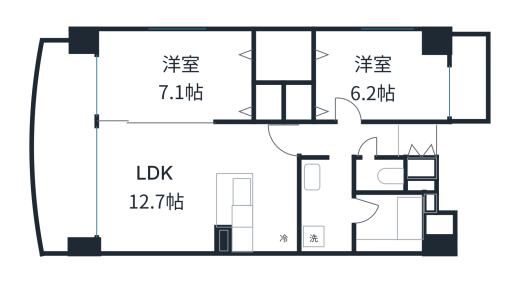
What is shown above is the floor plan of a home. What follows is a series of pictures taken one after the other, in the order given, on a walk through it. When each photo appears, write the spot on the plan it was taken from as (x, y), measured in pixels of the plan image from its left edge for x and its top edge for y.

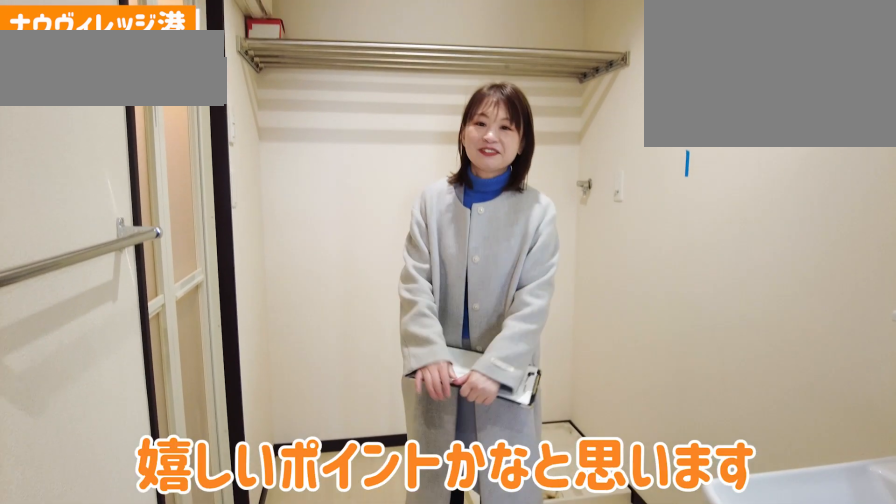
(329, 207)
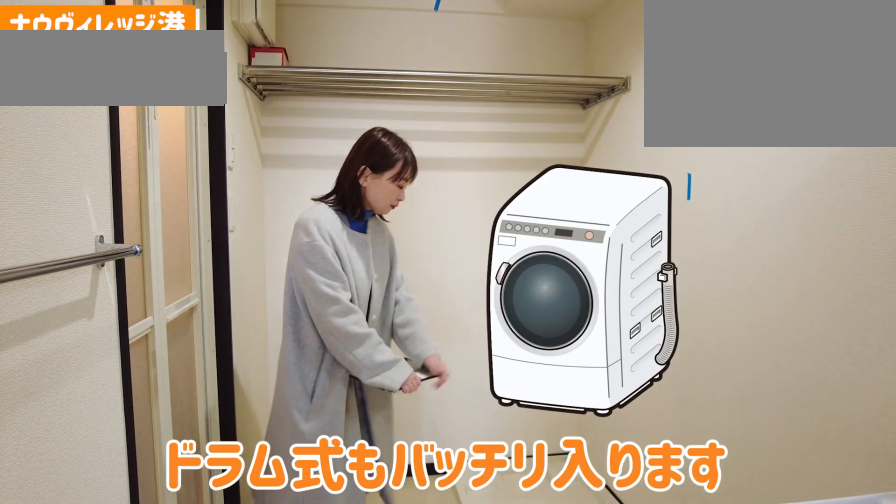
(329, 207)
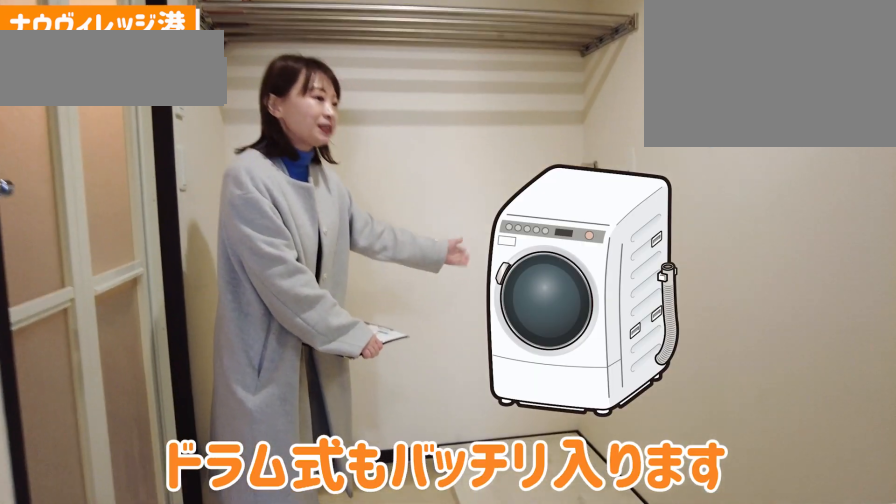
(329, 207)
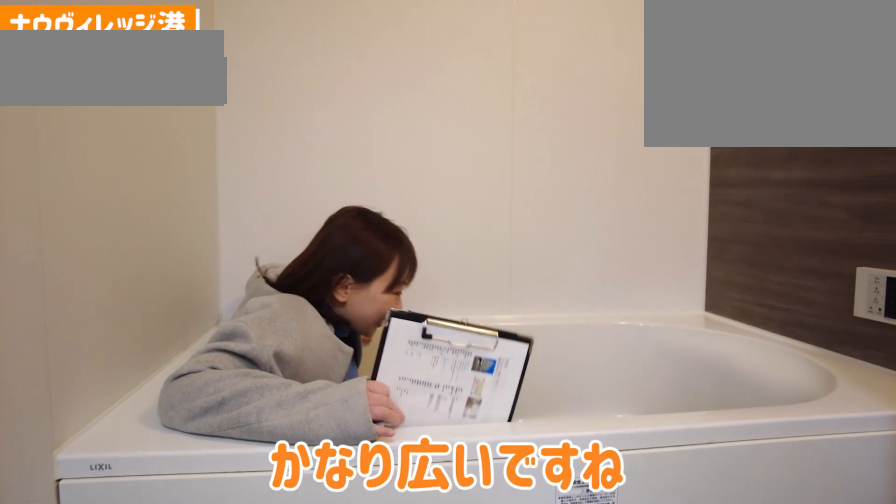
(382, 218)
